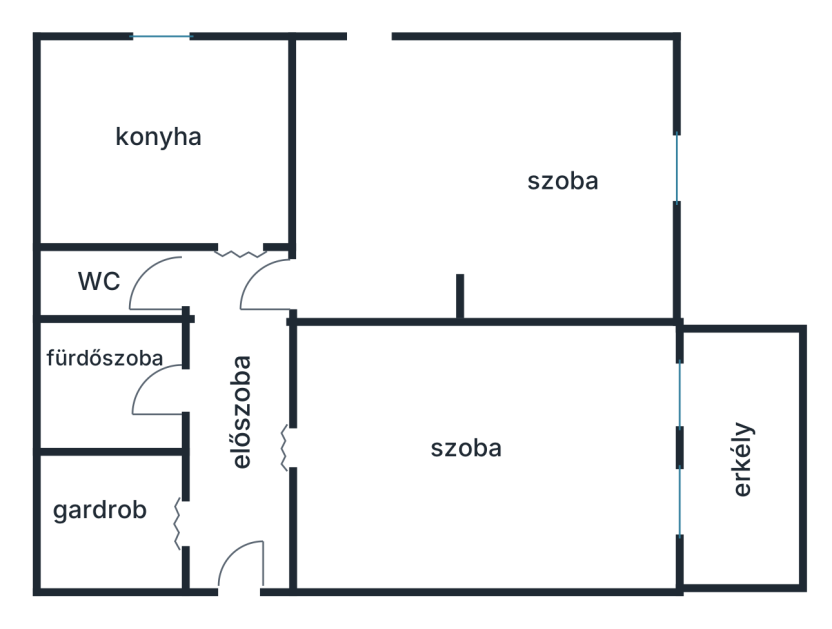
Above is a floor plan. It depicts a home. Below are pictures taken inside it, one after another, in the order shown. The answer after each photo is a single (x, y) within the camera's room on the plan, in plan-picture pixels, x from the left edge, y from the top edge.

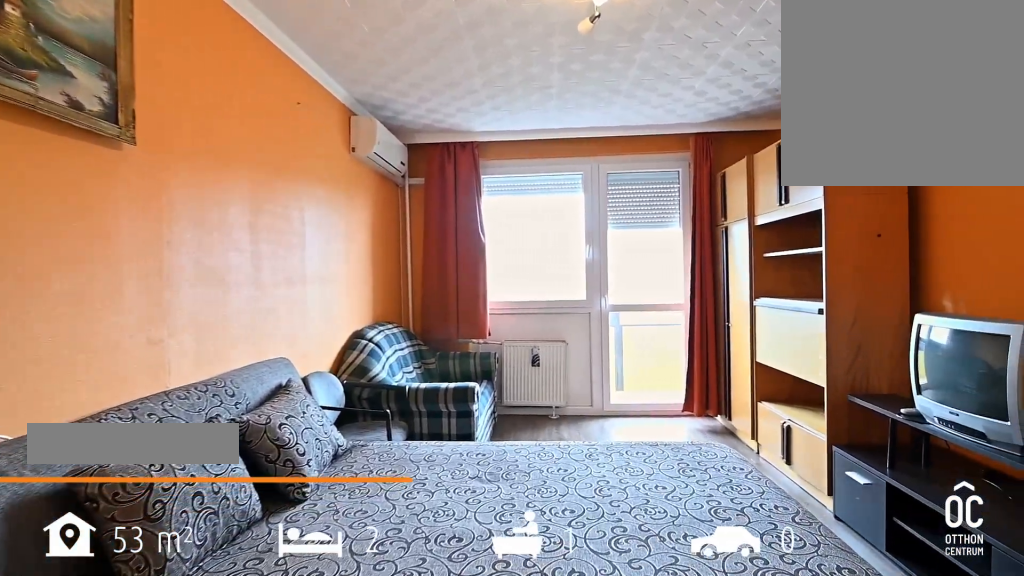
(479, 458)
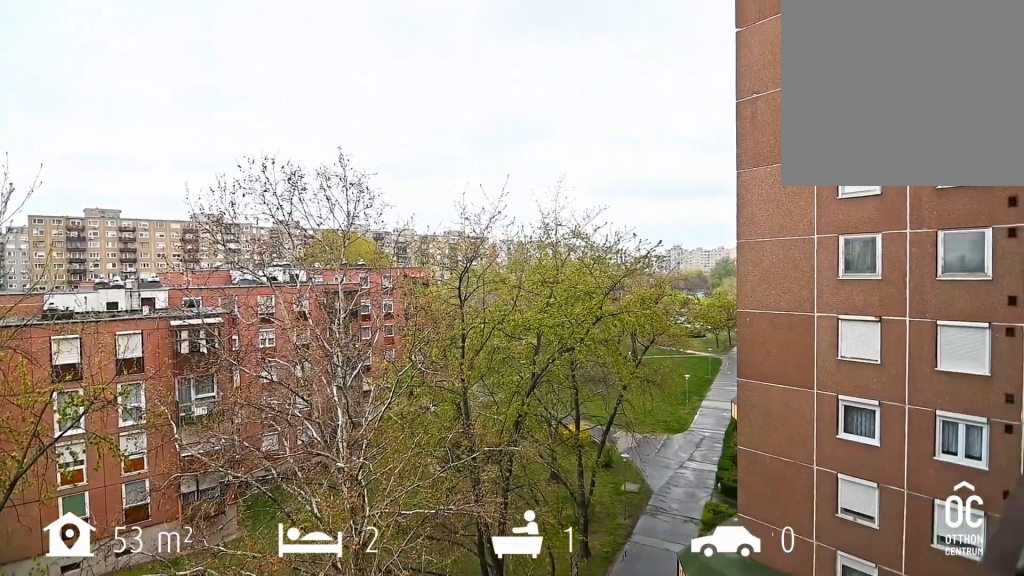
(751, 457)
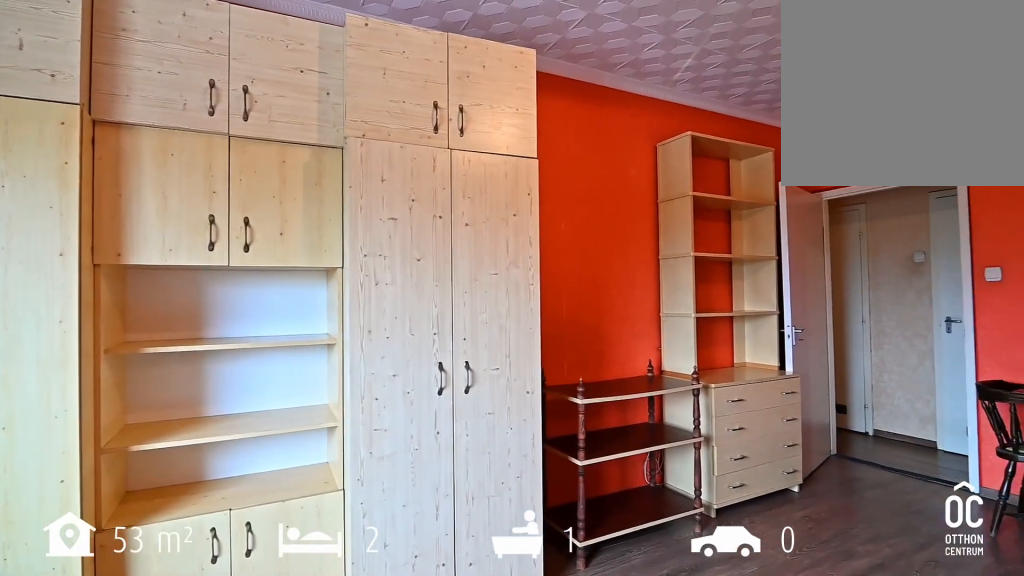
(477, 186)
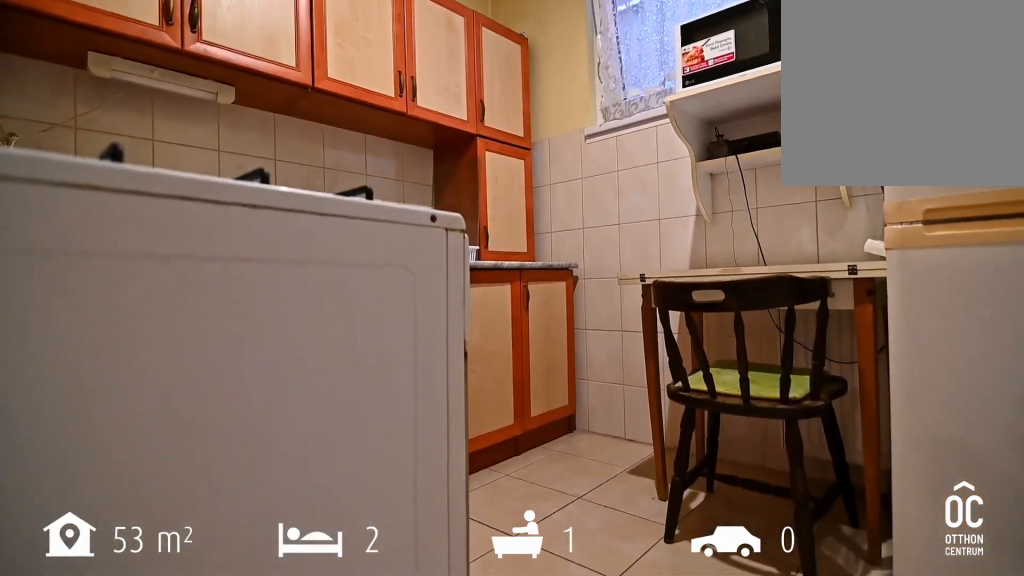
(166, 143)
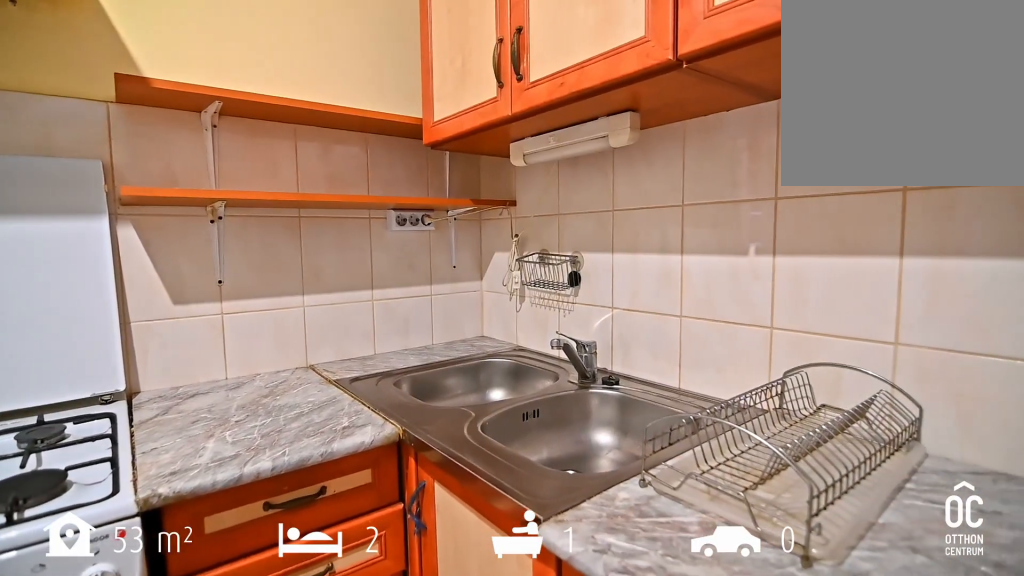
(166, 143)
